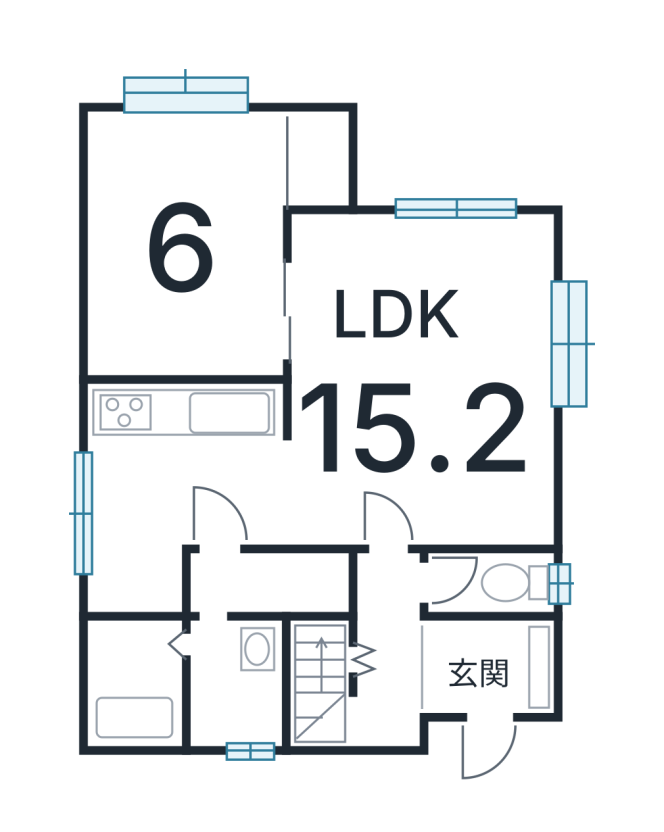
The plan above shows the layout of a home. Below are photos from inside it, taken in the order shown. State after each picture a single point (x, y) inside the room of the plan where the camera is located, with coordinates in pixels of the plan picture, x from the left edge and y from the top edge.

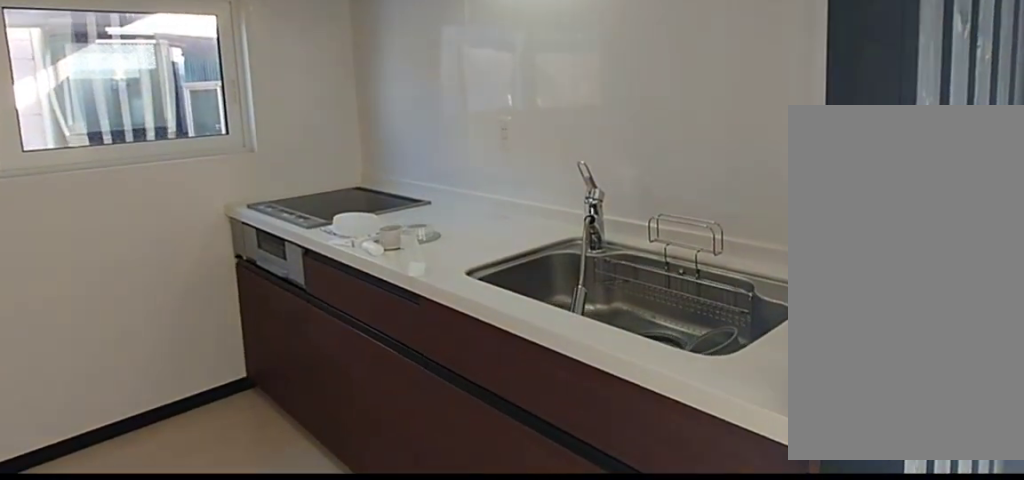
(187, 499)
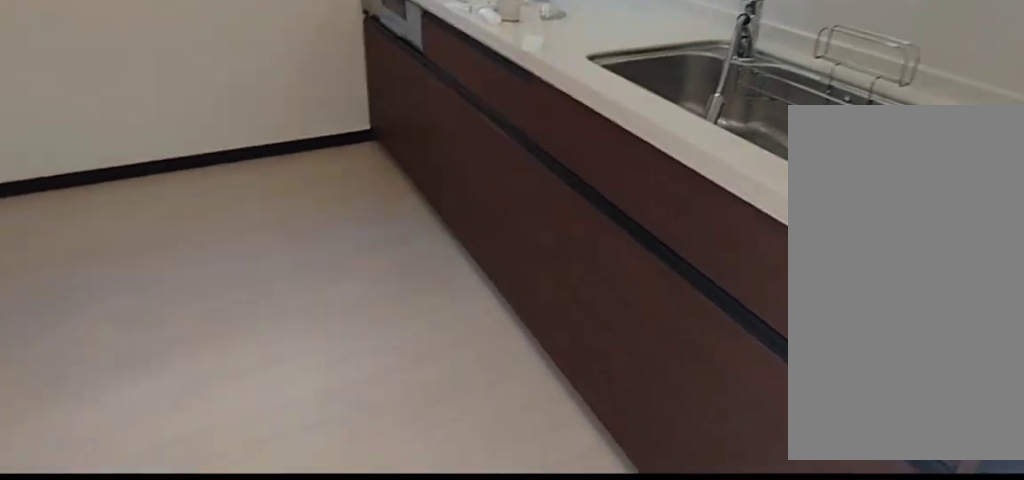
(187, 499)
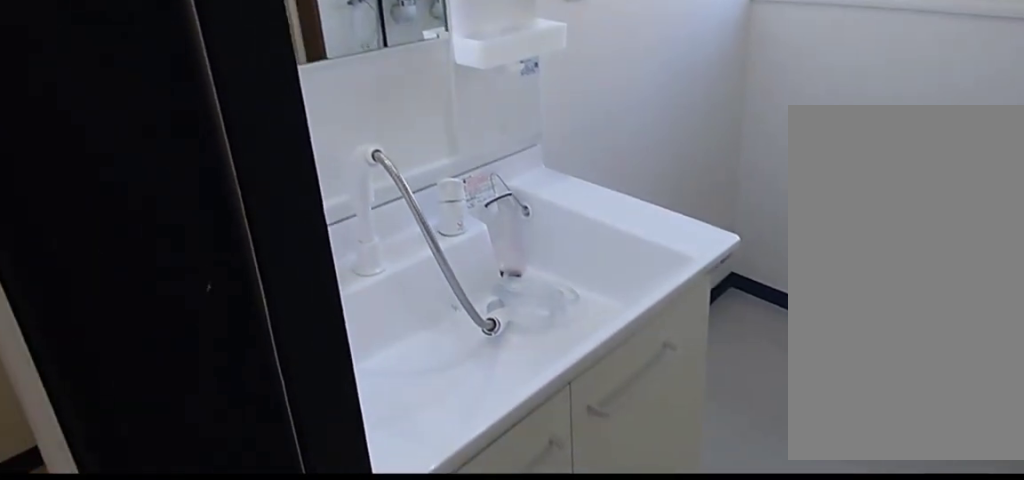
(237, 683)
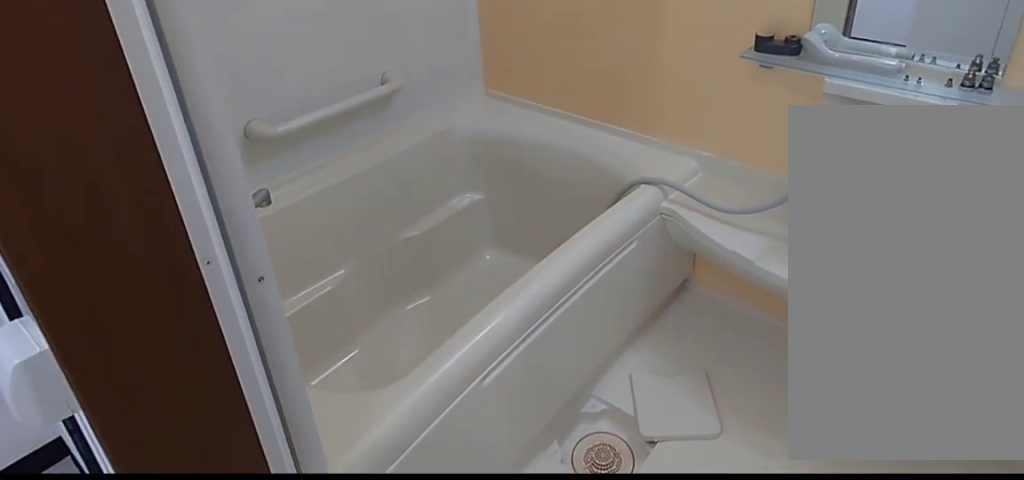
(133, 688)
